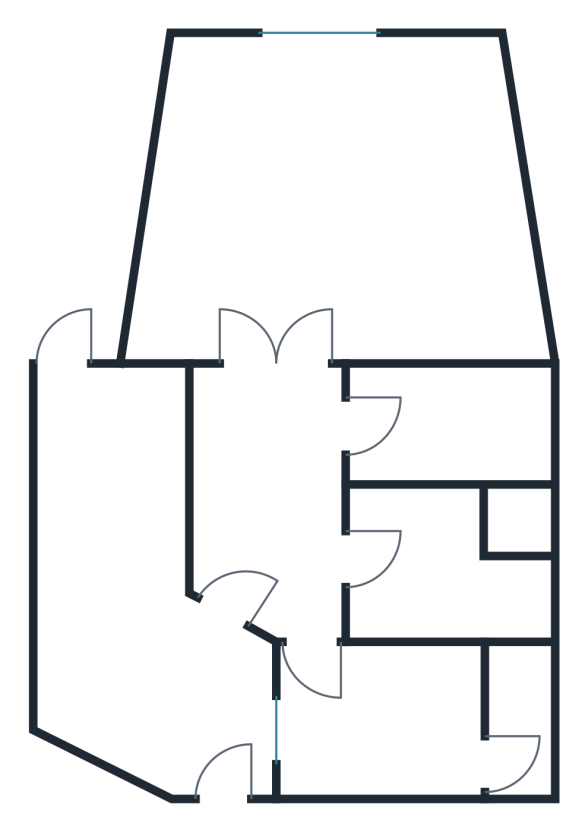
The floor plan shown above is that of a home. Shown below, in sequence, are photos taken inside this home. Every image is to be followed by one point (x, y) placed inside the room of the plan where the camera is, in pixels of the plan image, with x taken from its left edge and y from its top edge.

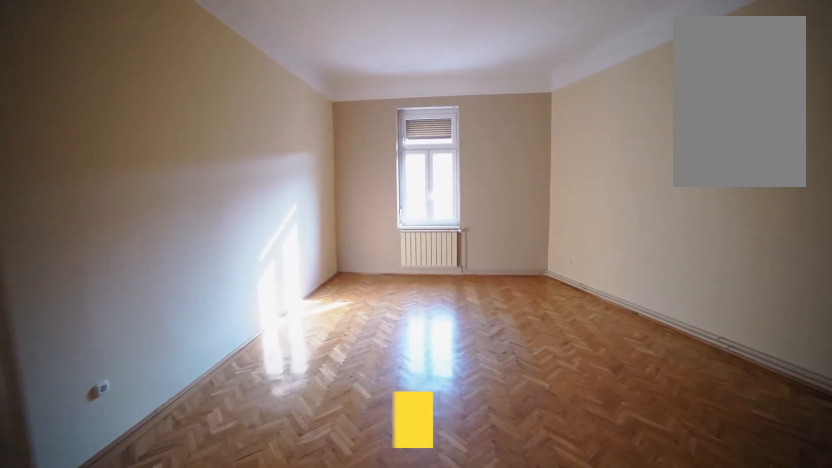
(260, 331)
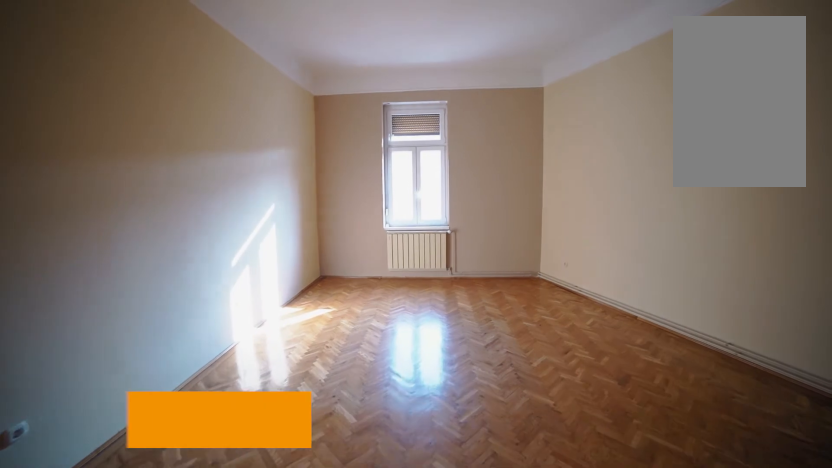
(253, 311)
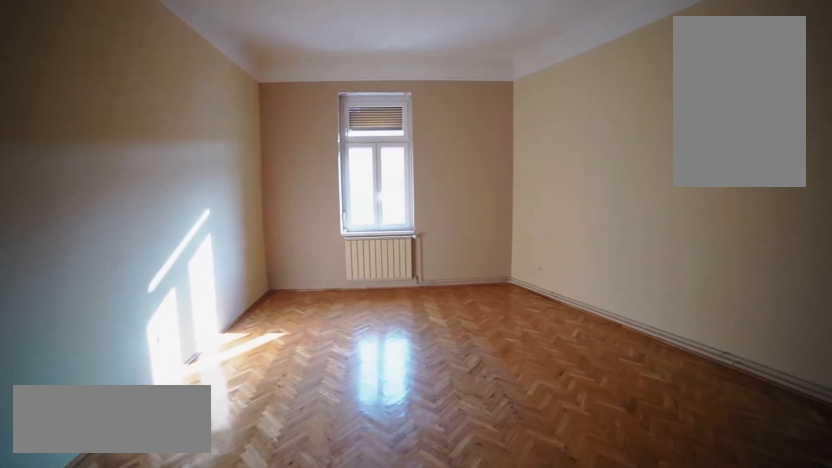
(238, 270)
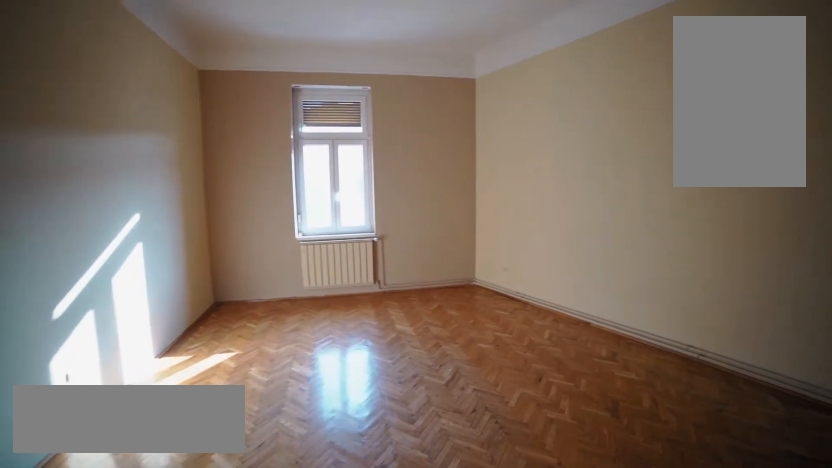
(230, 248)
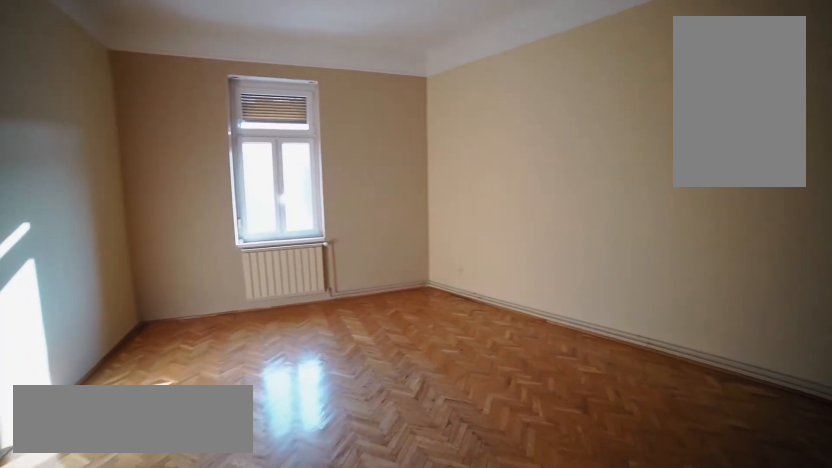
(222, 227)
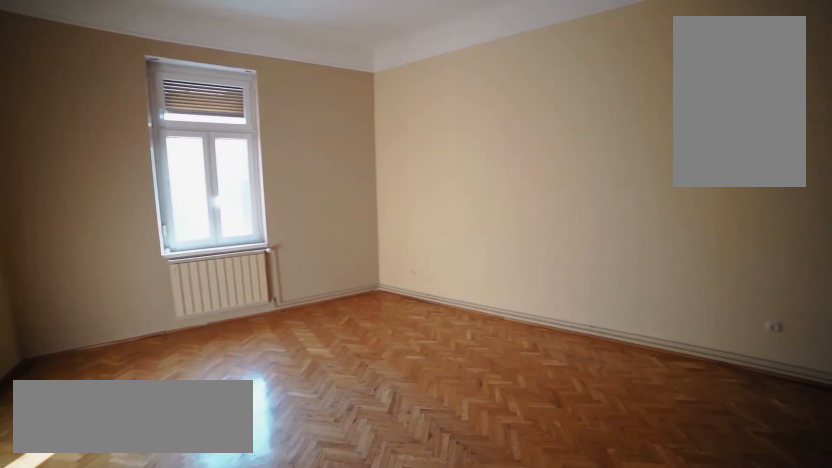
(214, 206)
